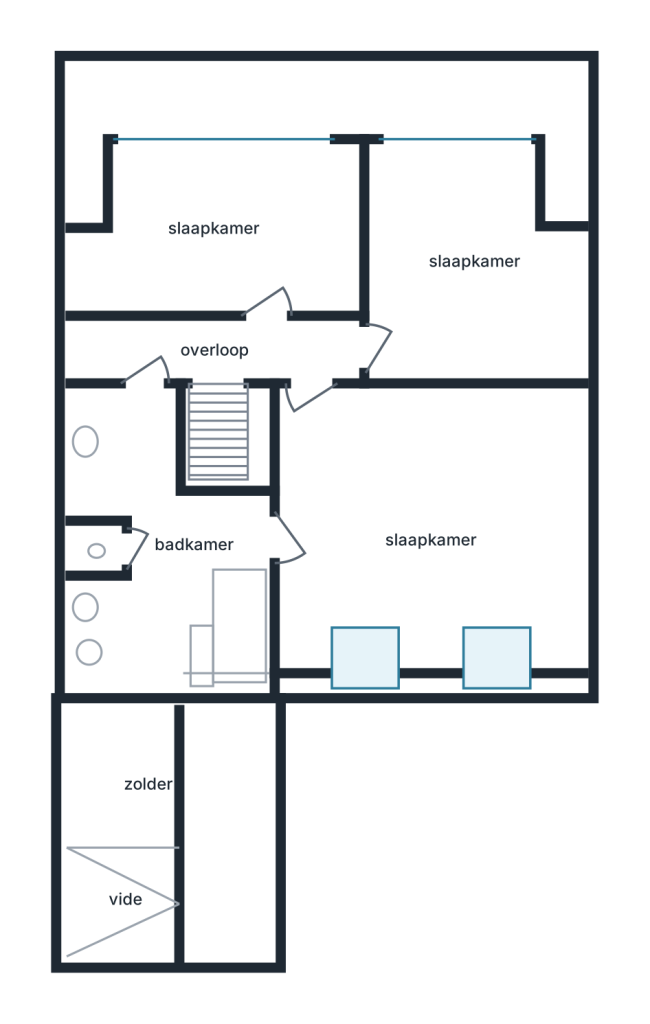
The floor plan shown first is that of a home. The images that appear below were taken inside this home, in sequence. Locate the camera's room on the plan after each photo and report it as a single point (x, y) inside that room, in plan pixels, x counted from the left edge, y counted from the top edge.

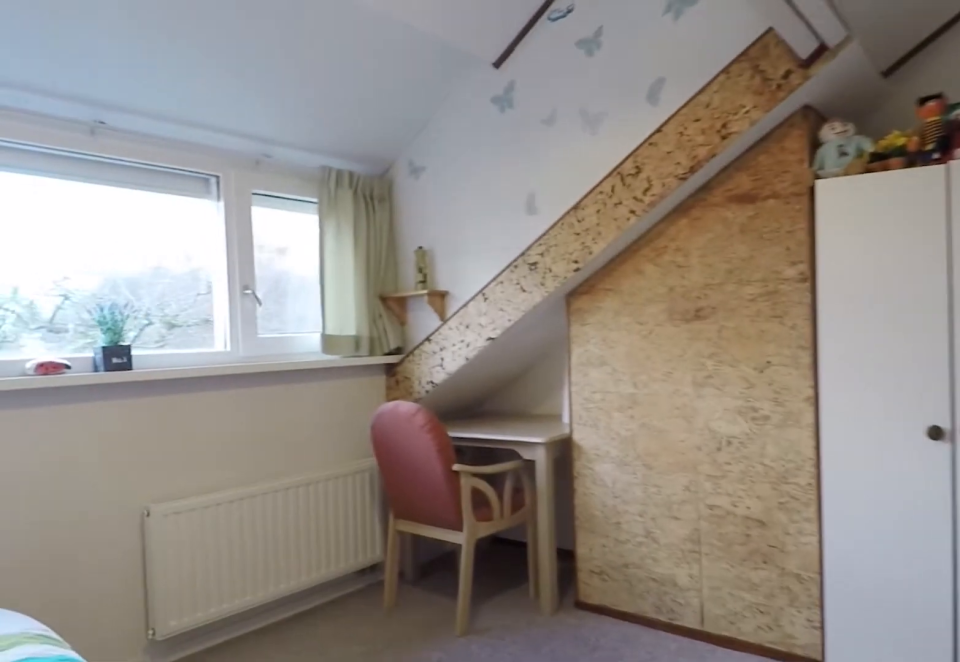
(452, 164)
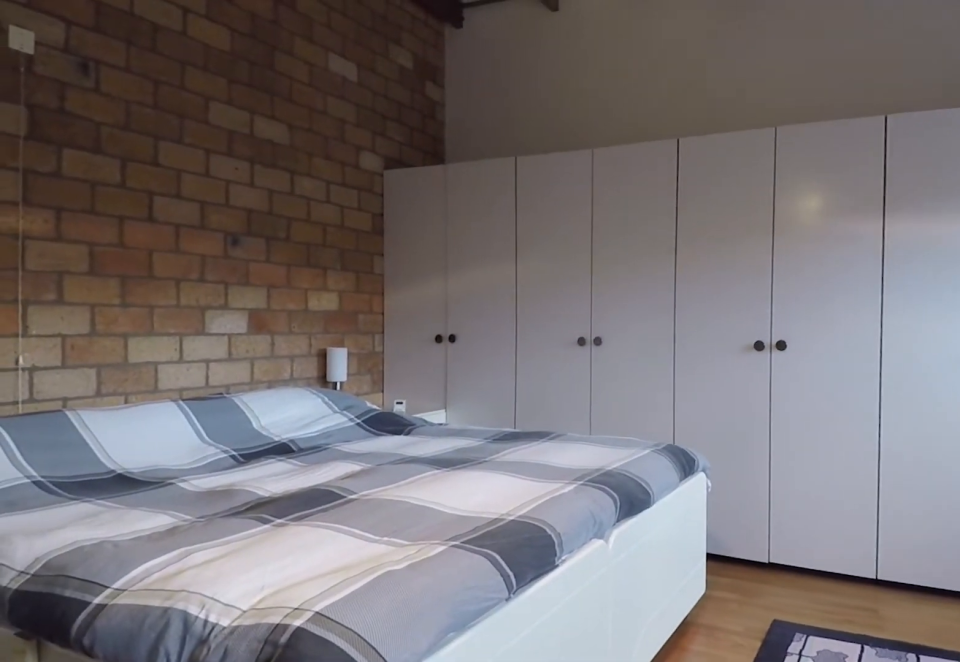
(428, 586)
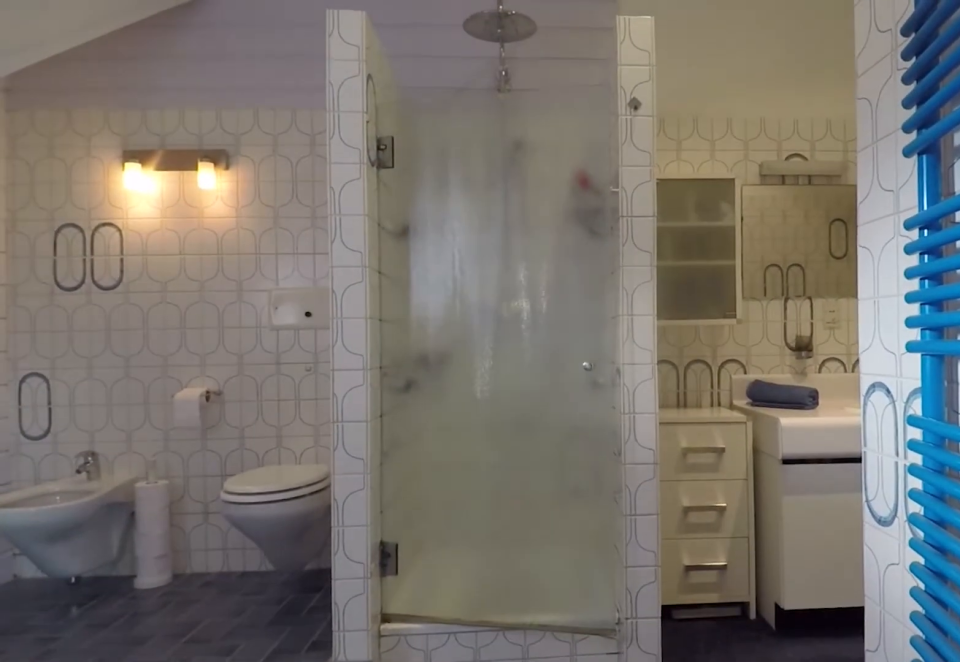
(158, 557)
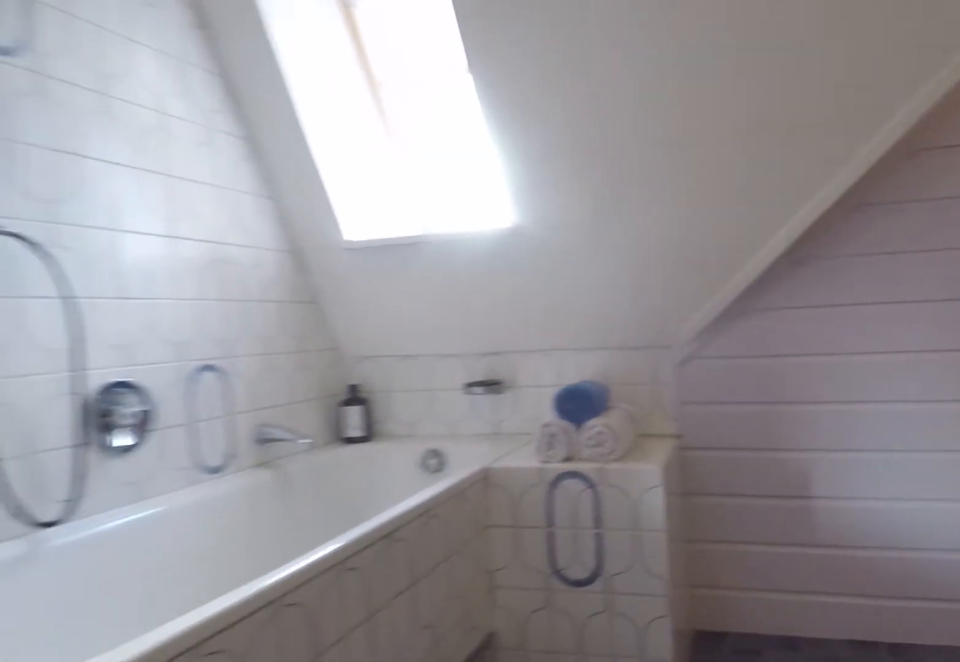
(158, 557)
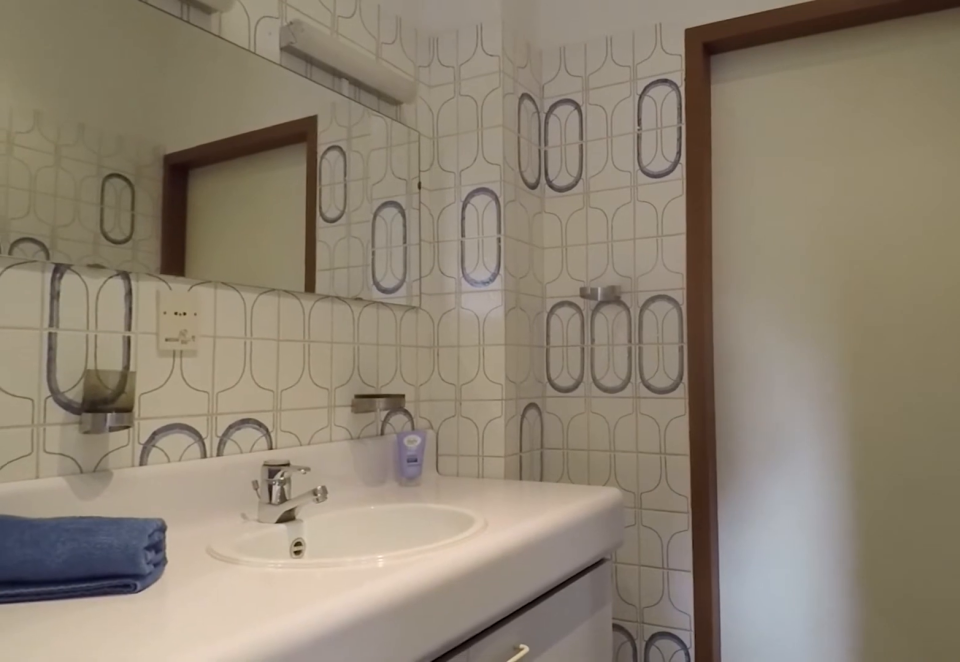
(158, 557)
